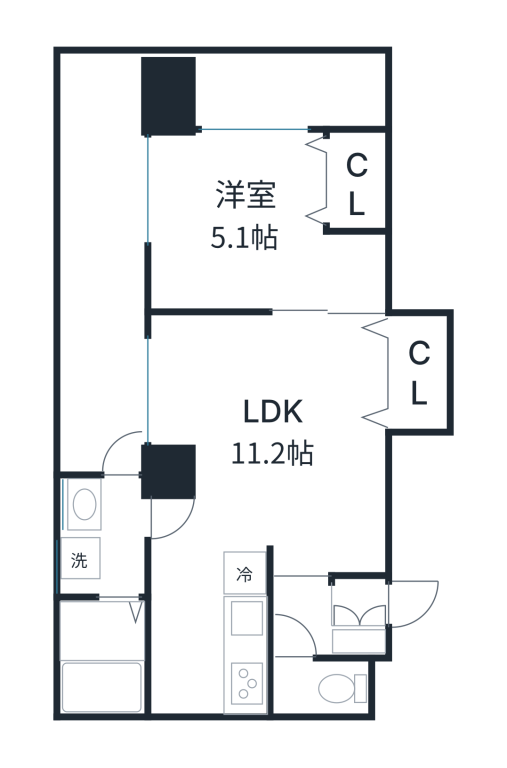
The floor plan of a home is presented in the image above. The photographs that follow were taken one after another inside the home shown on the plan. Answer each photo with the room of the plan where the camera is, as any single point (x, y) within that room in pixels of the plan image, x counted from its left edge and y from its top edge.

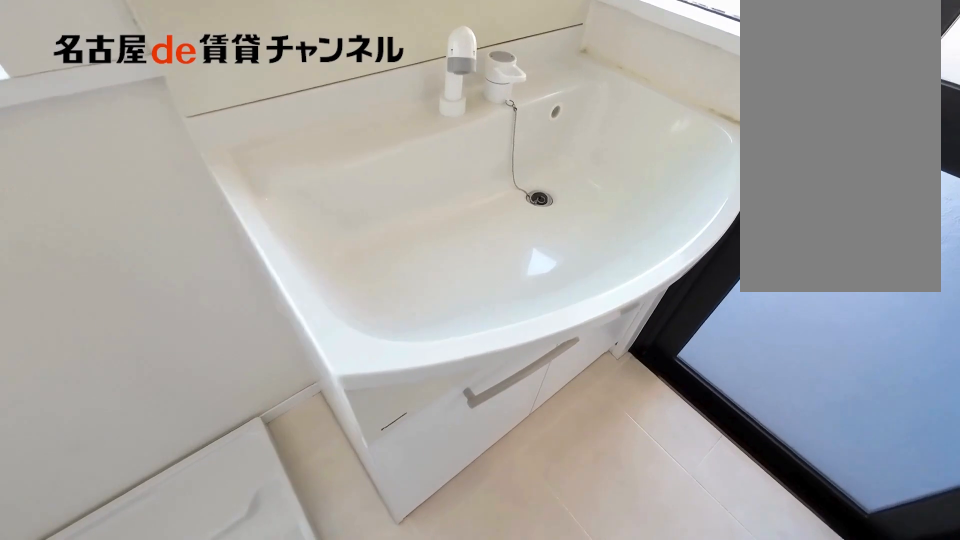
(105, 535)
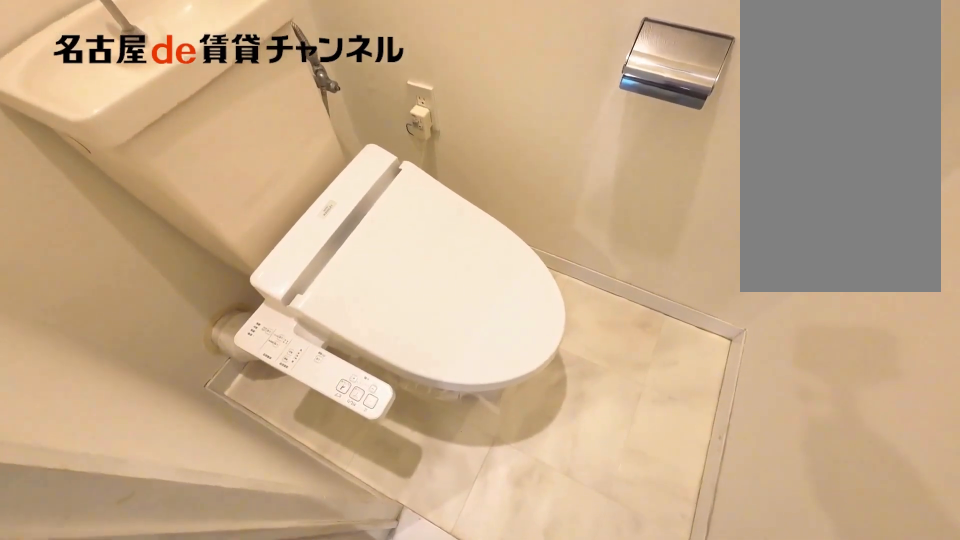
(323, 684)
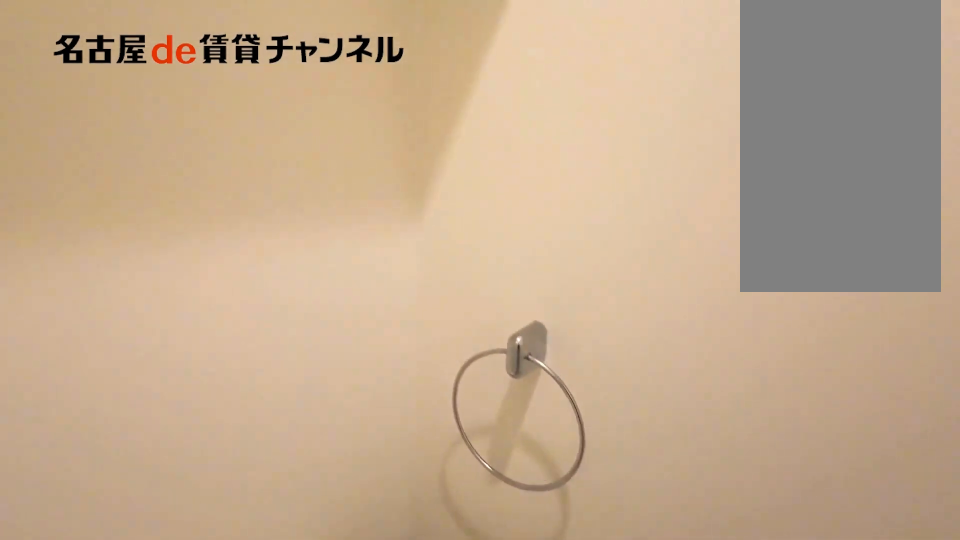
(323, 684)
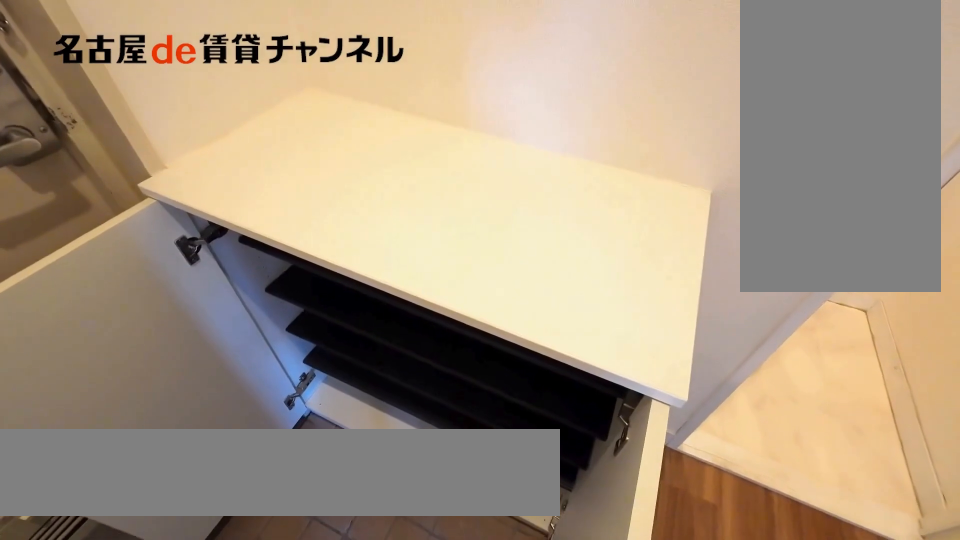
(362, 643)
